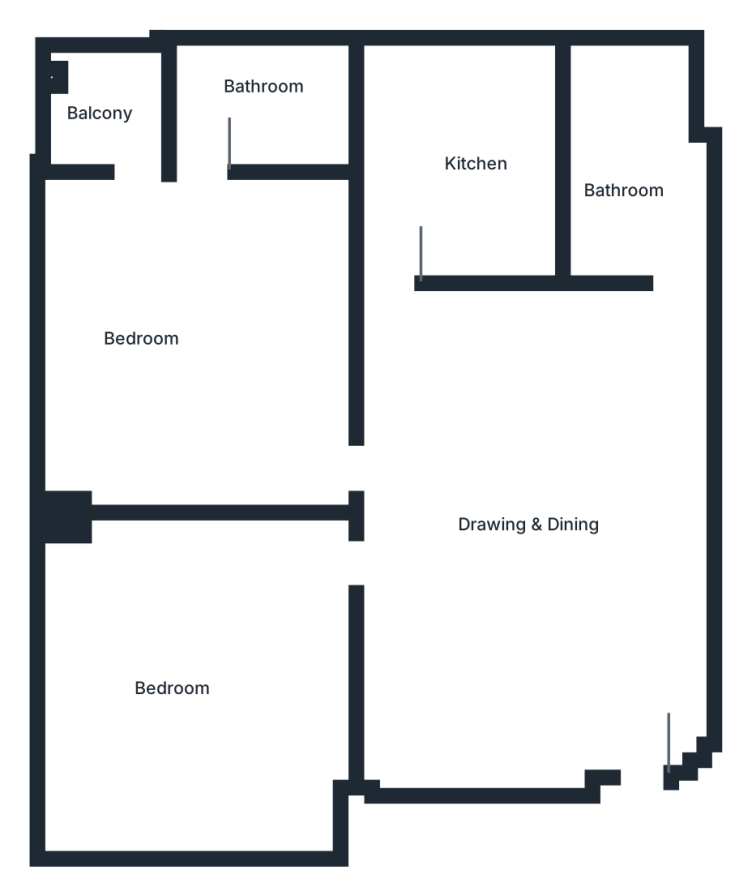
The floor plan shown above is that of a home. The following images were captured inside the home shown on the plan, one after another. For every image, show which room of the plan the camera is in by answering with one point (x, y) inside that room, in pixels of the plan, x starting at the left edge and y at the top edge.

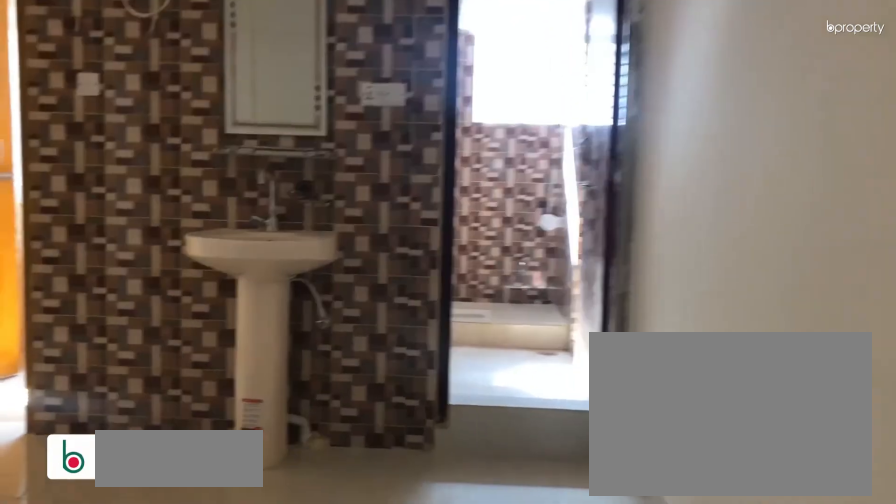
(552, 498)
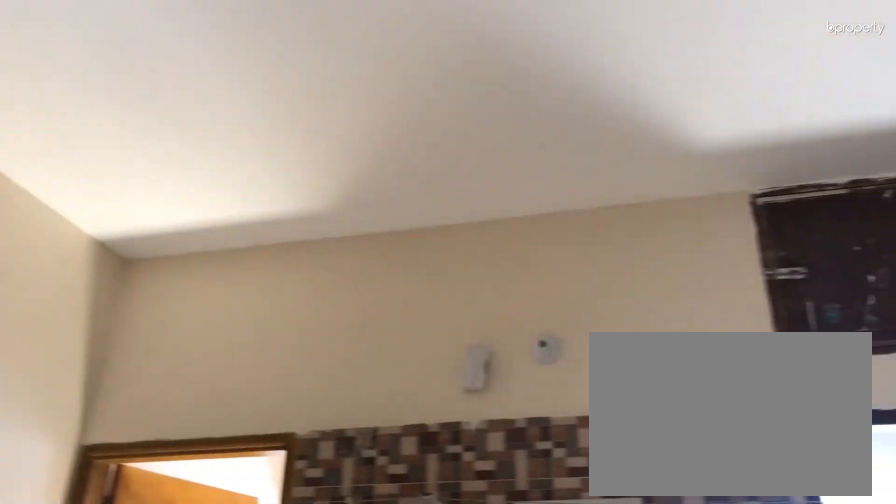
(552, 498)
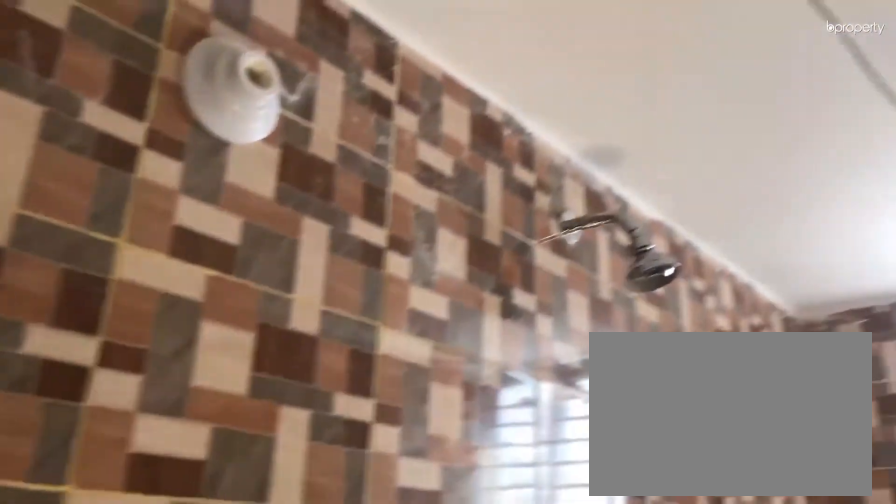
(644, 203)
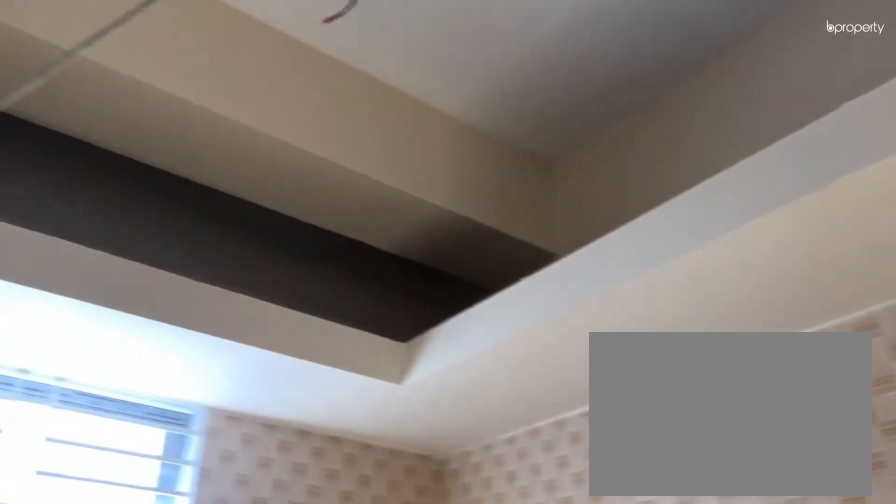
(461, 171)
